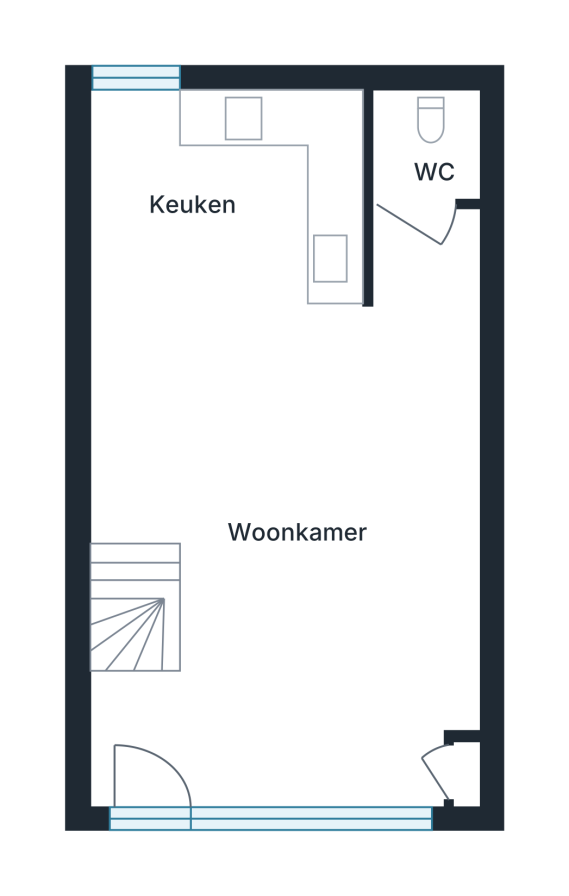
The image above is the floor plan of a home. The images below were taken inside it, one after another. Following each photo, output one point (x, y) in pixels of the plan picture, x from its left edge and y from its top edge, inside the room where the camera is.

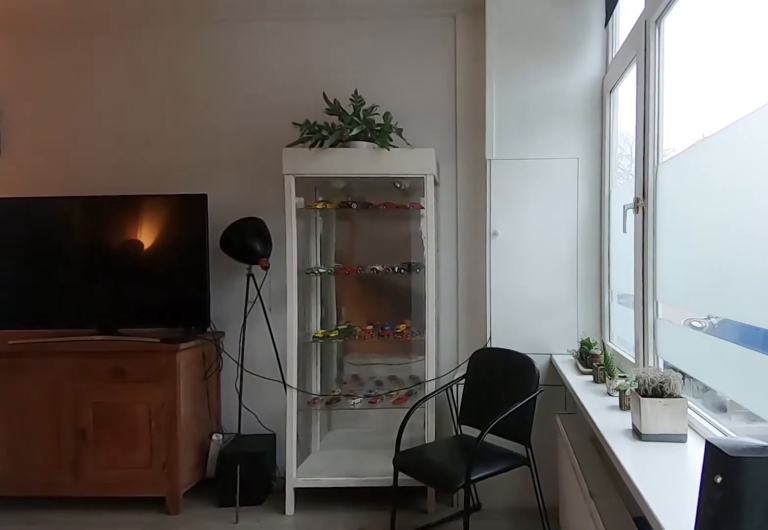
(218, 561)
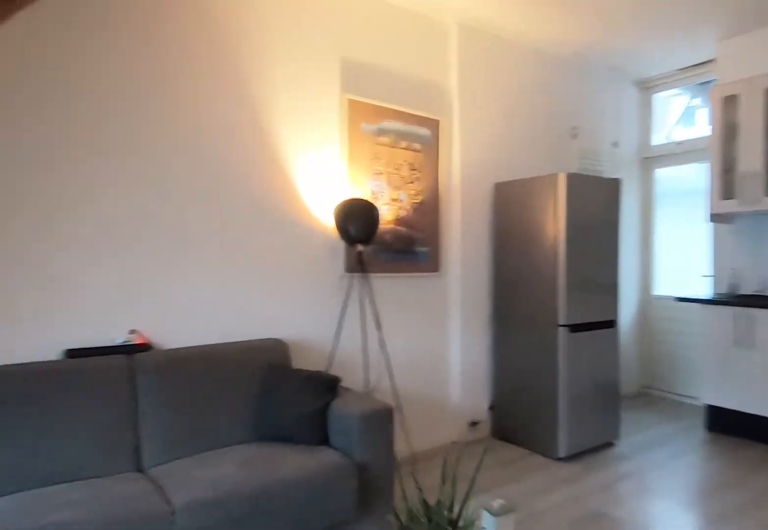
(218, 561)
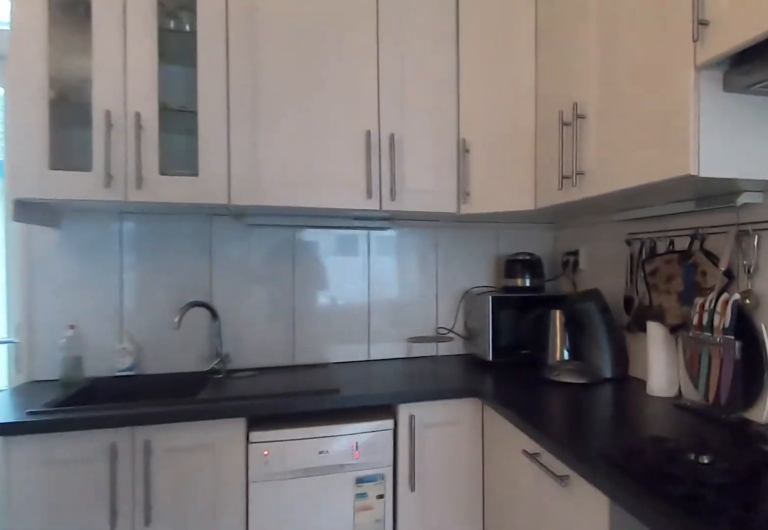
(222, 197)
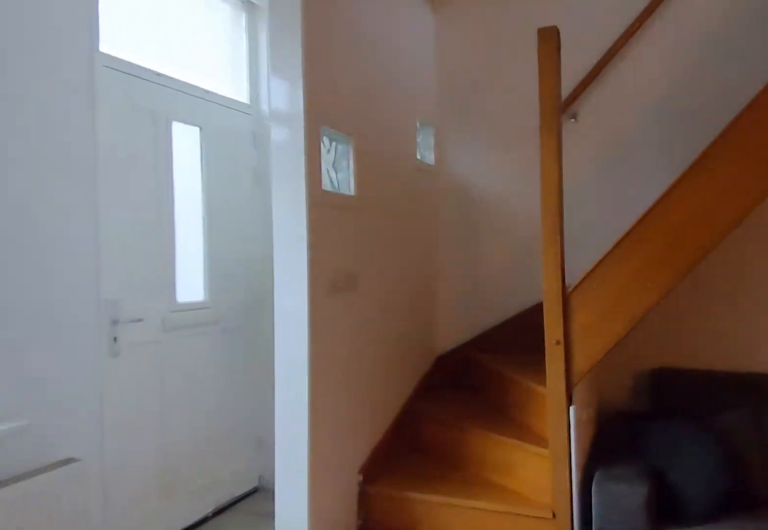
(217, 561)
